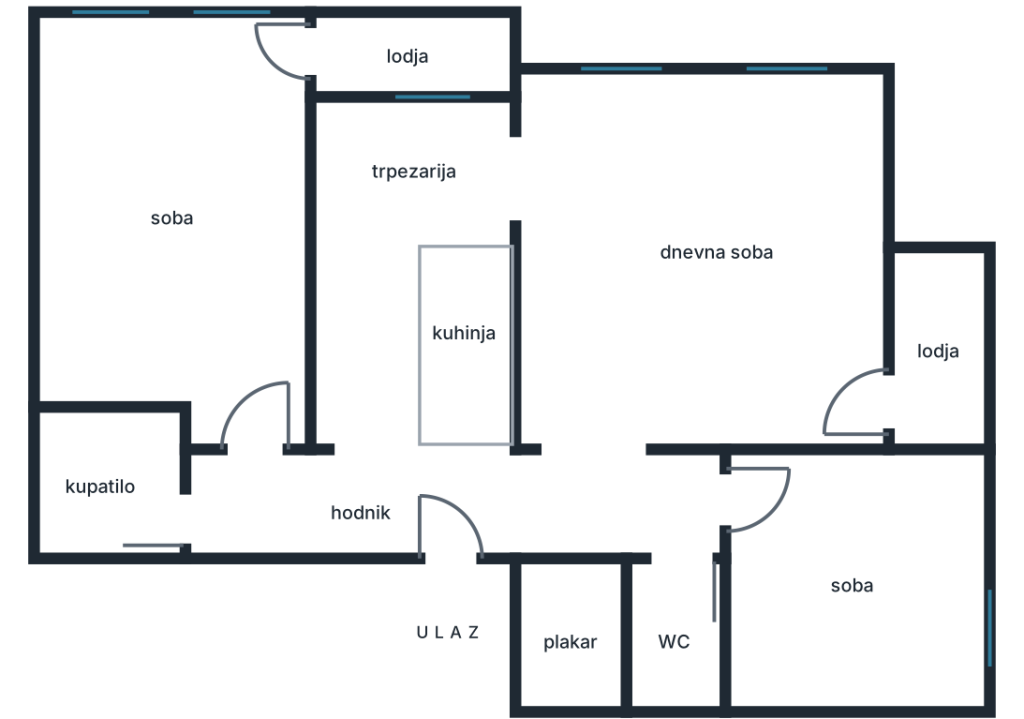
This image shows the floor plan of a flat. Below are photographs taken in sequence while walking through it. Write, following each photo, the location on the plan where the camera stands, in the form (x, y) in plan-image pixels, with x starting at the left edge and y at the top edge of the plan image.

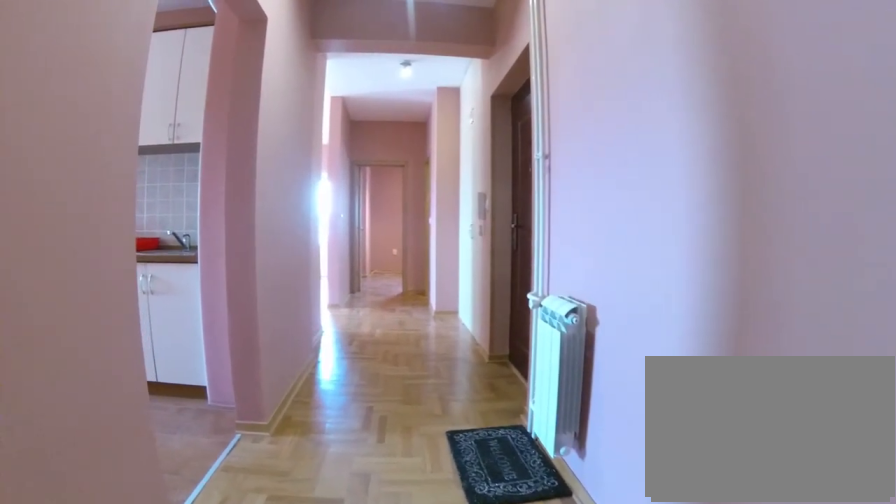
(243, 508)
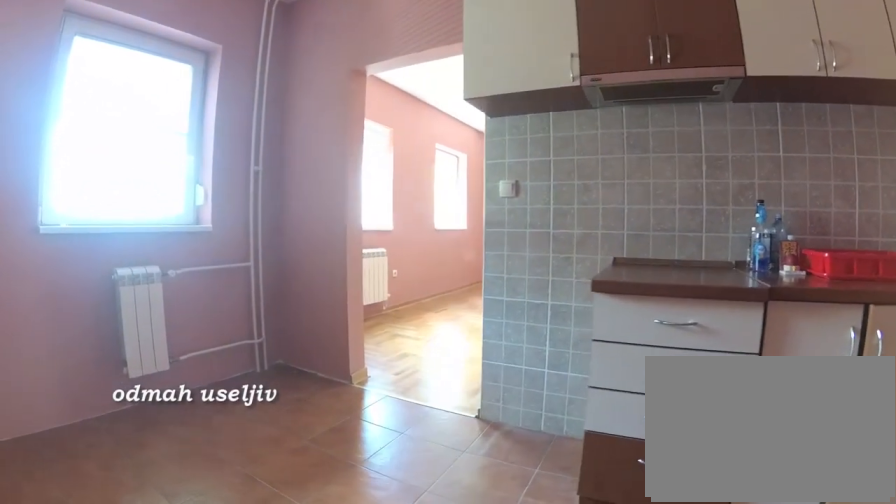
(343, 340)
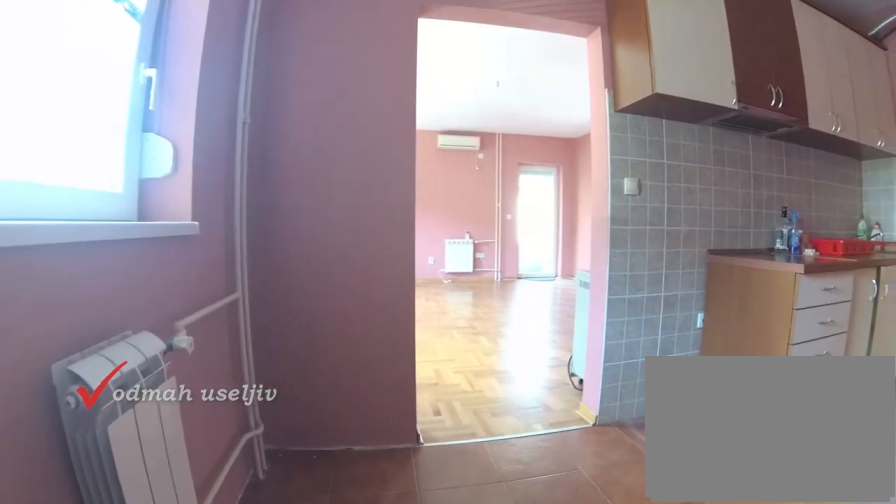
(343, 178)
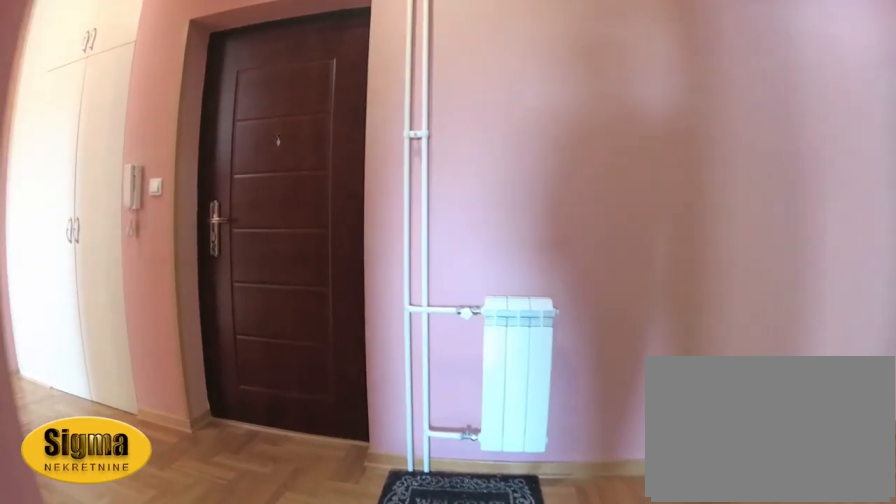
(367, 412)
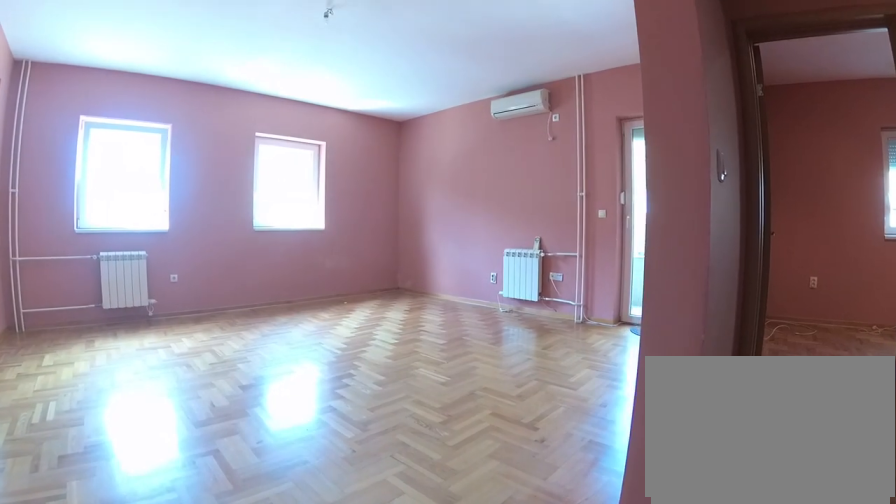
(563, 506)
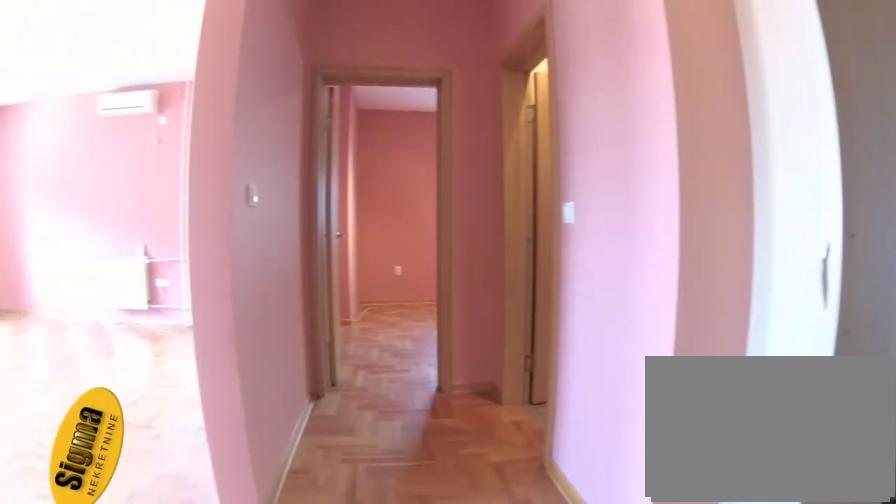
(525, 509)
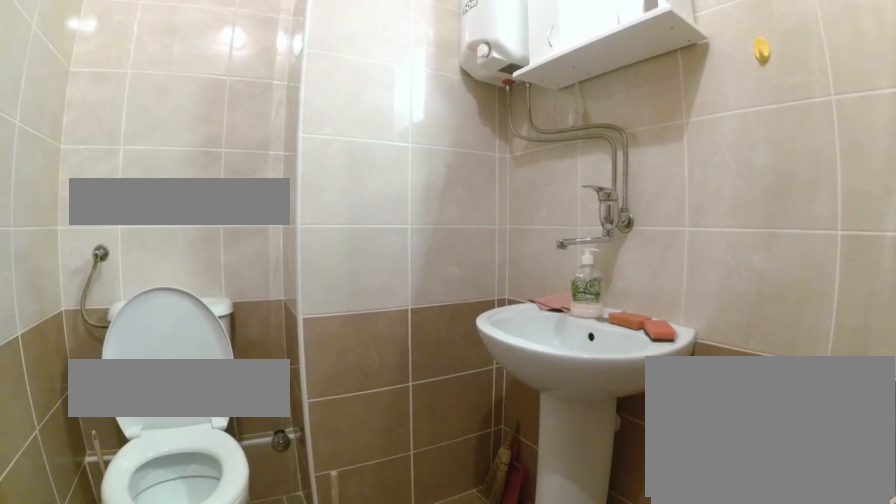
(671, 548)
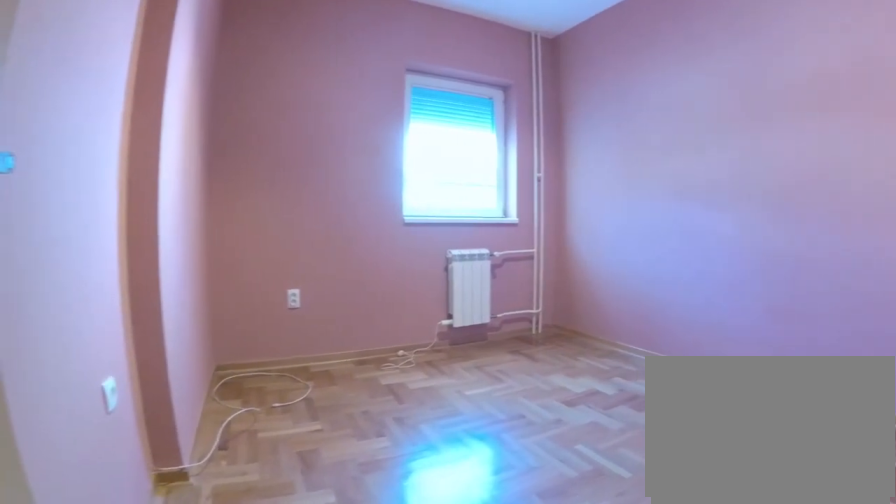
(706, 500)
